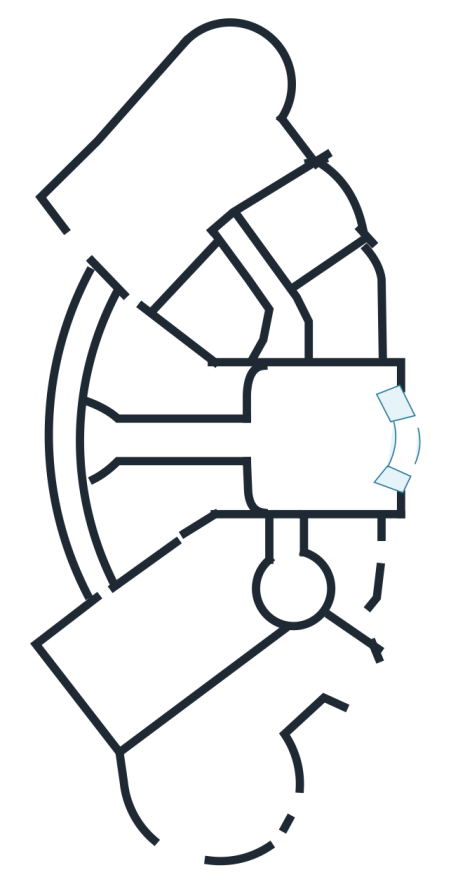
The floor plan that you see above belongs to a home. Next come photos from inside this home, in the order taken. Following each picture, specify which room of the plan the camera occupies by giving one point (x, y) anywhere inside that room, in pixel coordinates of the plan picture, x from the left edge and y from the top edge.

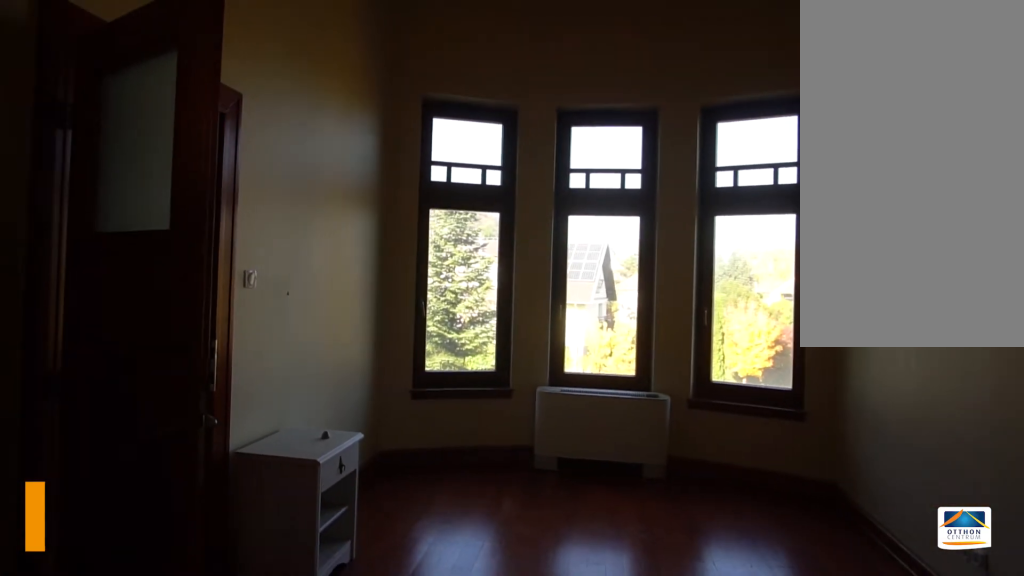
(351, 601)
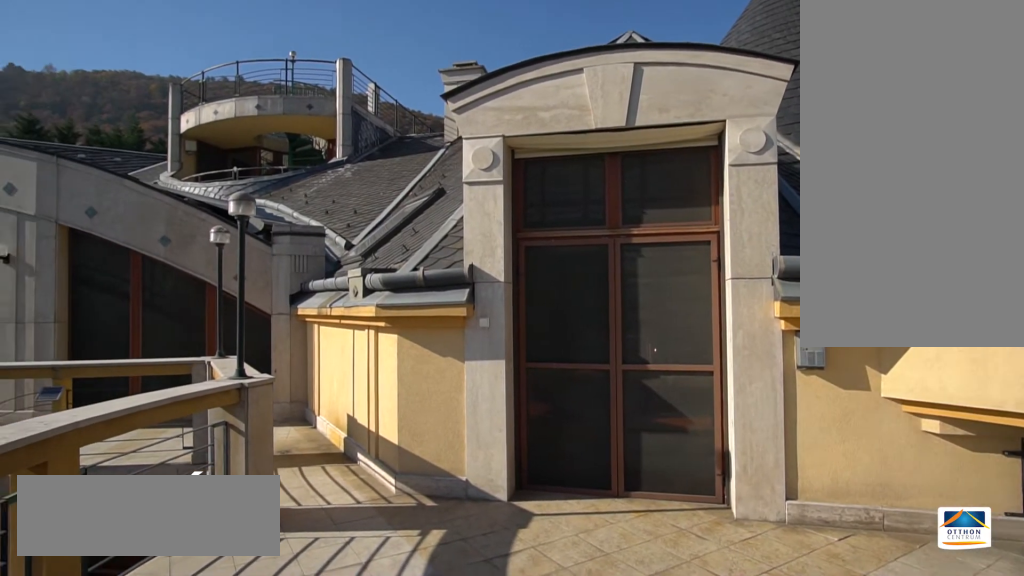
(171, 819)
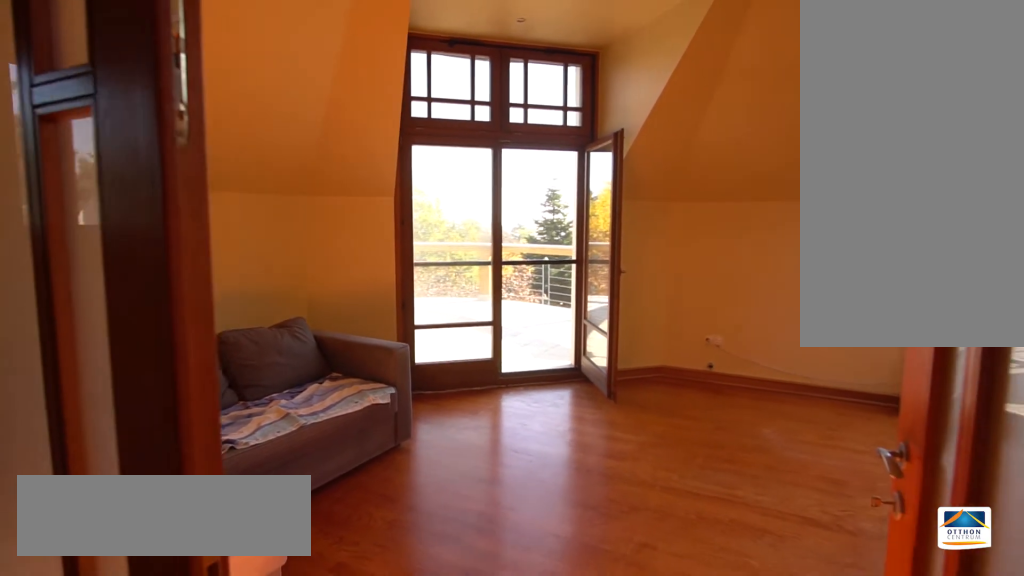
(304, 662)
